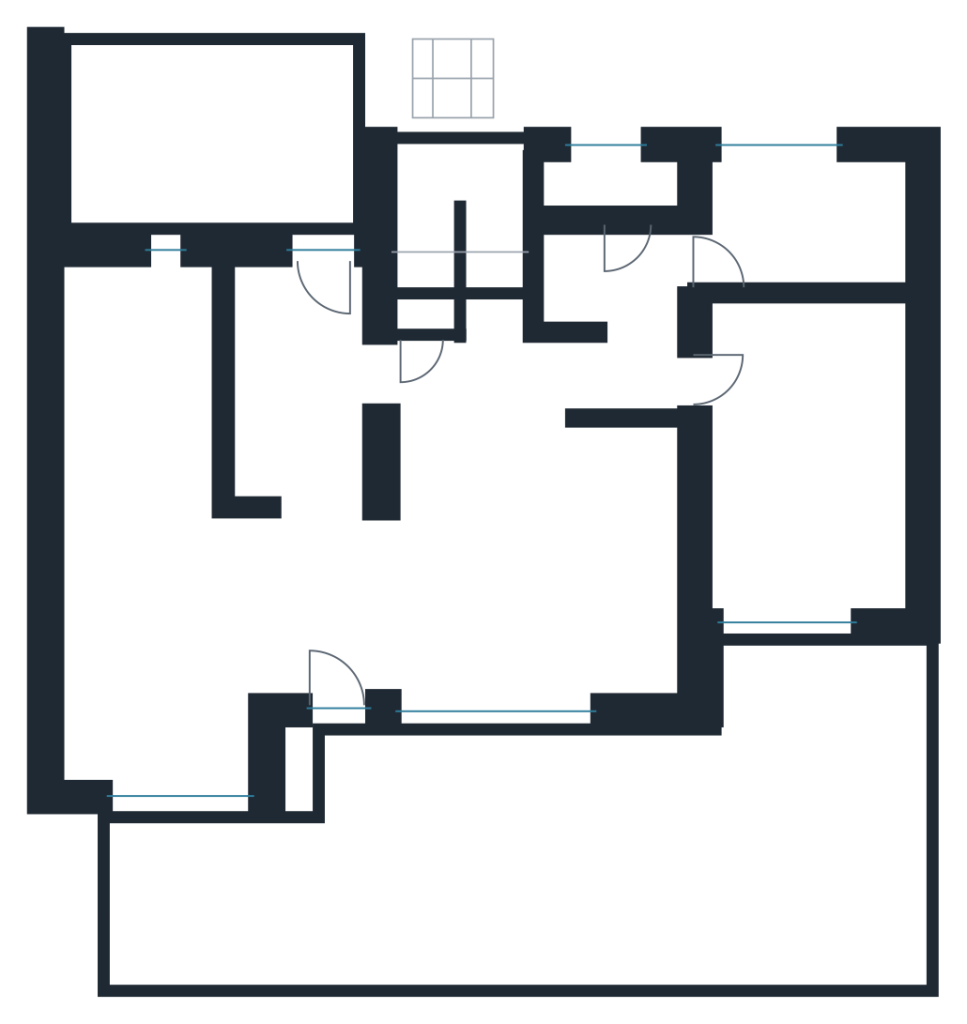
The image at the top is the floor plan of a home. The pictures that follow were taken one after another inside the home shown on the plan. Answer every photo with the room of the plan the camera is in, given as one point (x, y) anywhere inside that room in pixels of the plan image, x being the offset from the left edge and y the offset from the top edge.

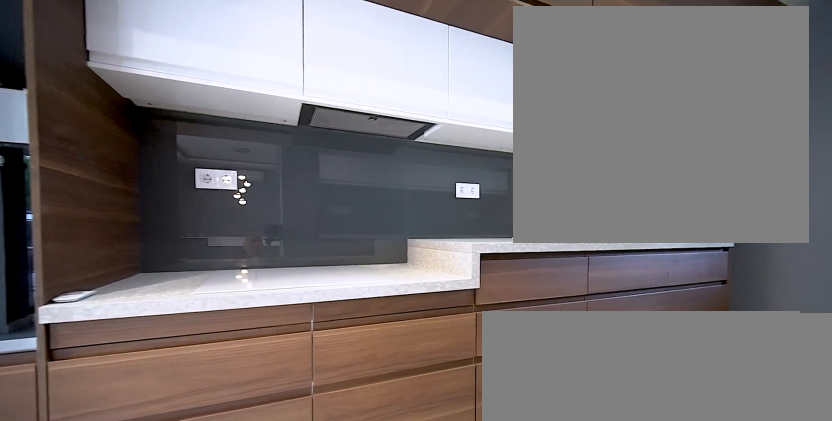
(143, 446)
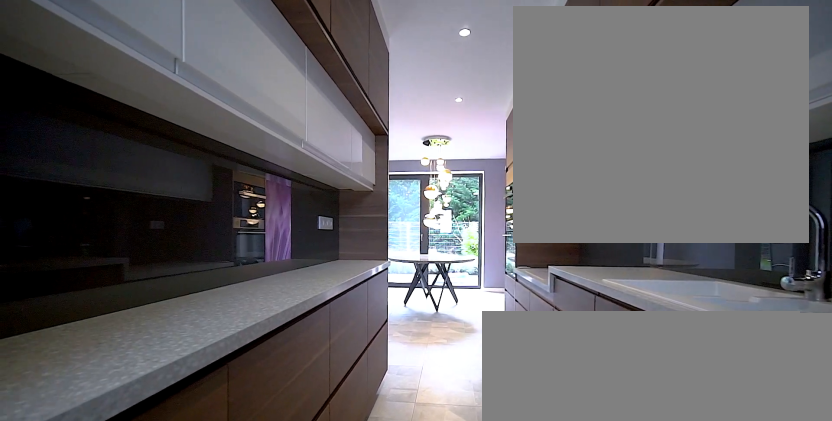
(143, 446)
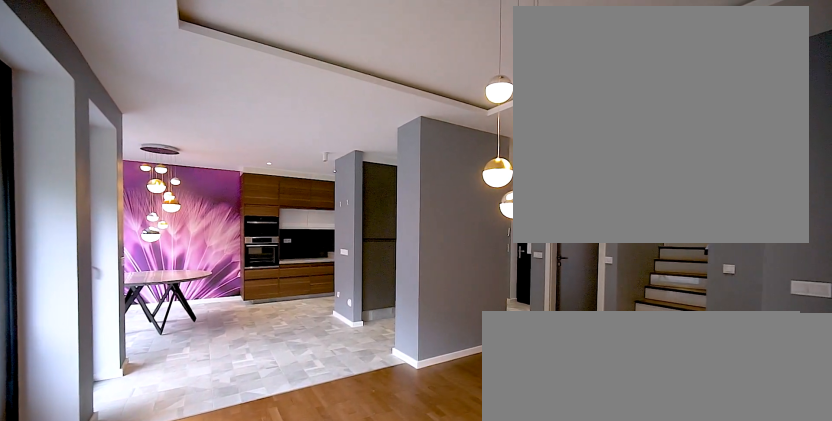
(529, 569)
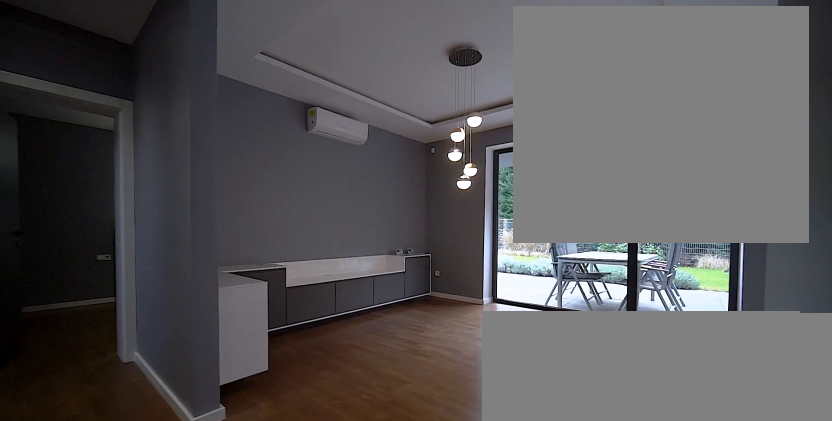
(529, 569)
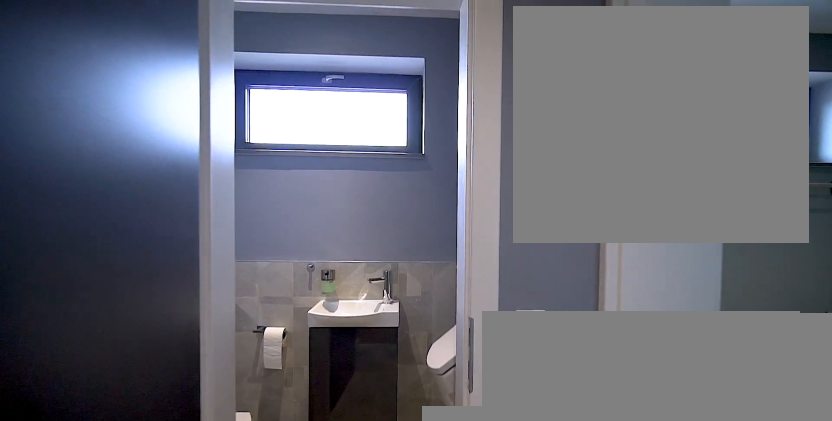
(612, 329)
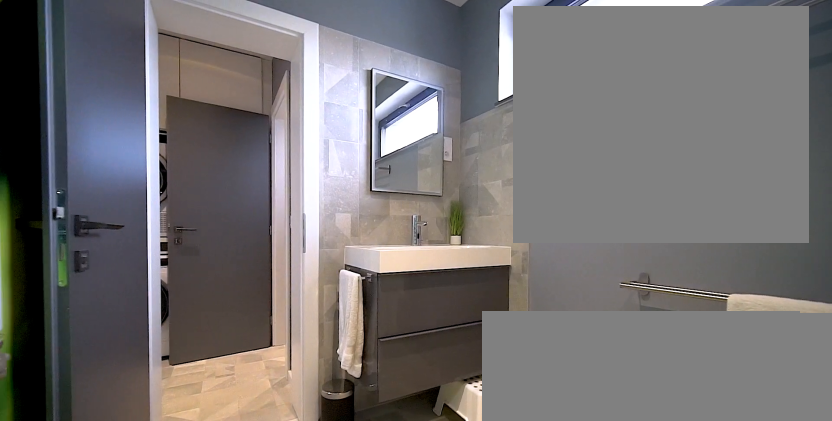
(806, 222)
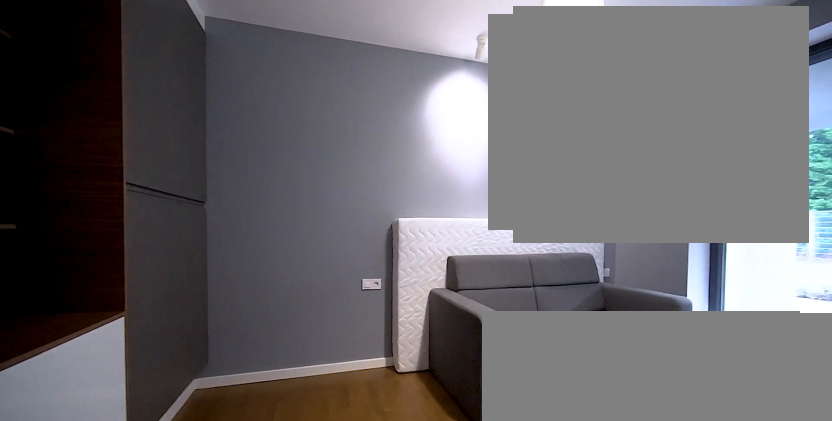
(813, 481)
